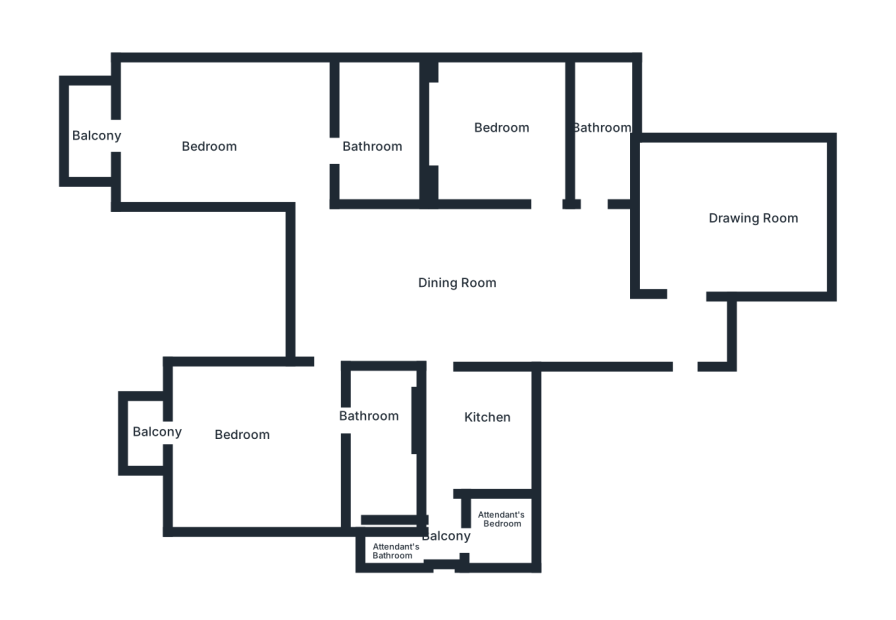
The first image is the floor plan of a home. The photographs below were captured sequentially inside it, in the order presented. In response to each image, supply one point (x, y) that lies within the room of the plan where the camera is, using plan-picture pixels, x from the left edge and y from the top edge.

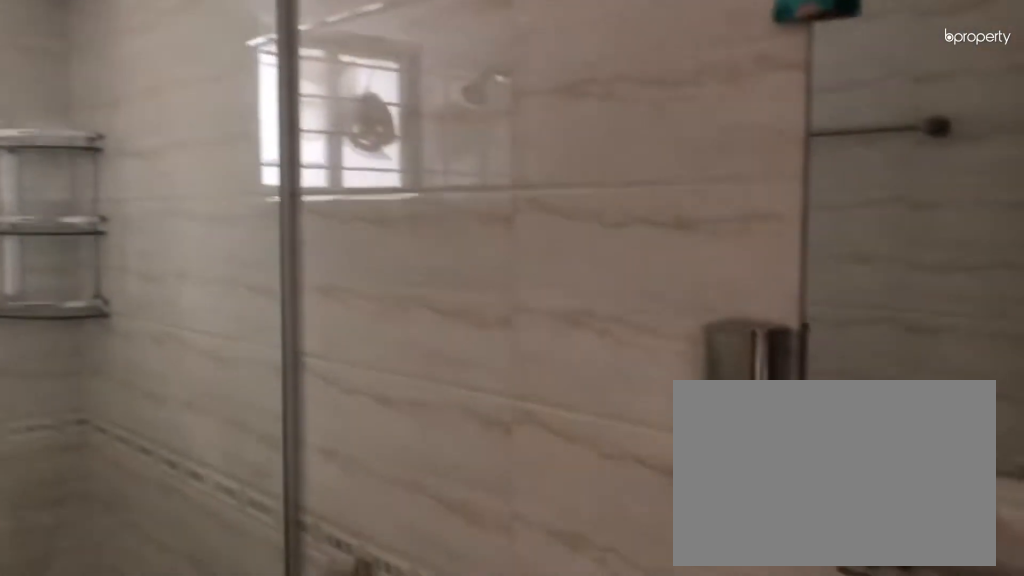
(603, 137)
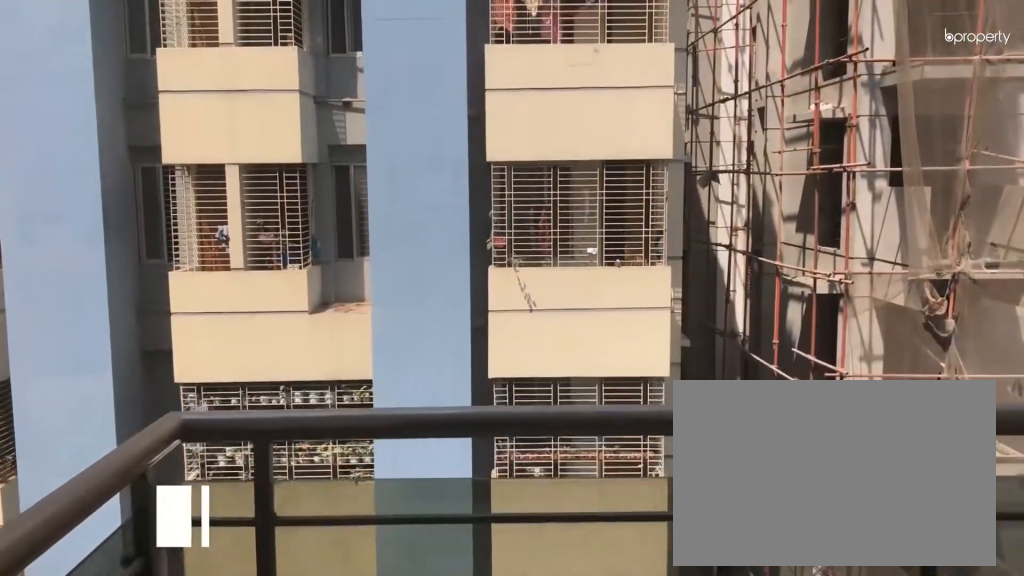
(95, 133)
